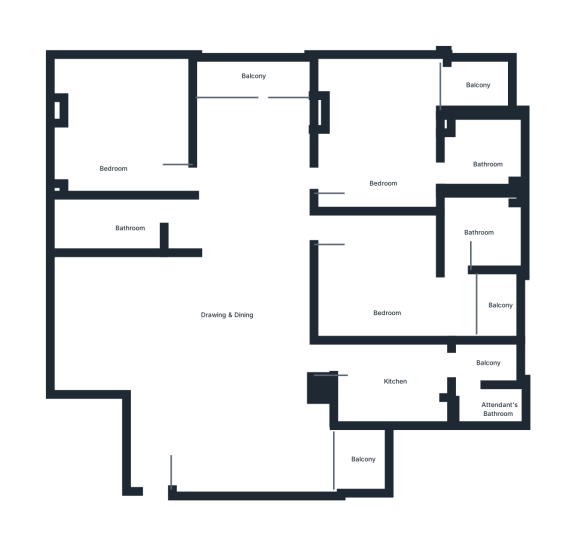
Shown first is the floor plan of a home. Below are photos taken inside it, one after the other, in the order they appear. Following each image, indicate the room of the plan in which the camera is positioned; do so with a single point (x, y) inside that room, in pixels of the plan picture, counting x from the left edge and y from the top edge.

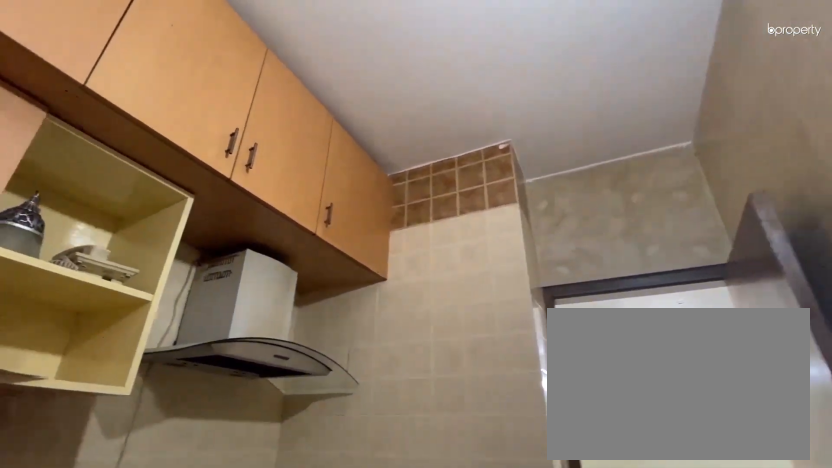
(404, 390)
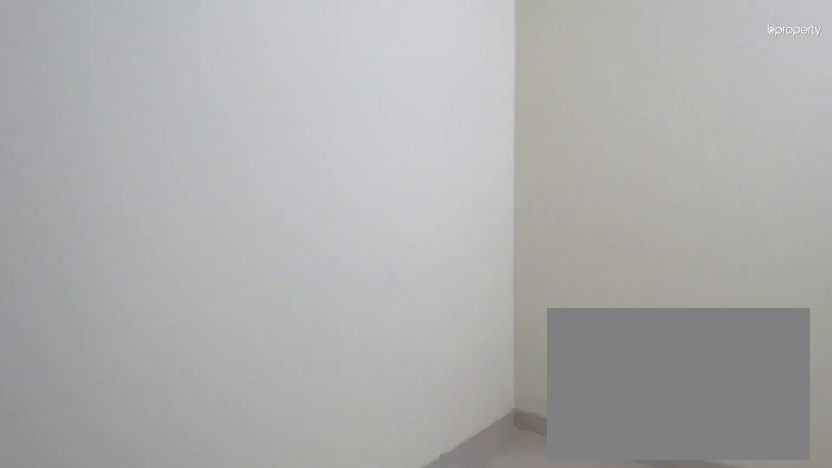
(389, 267)
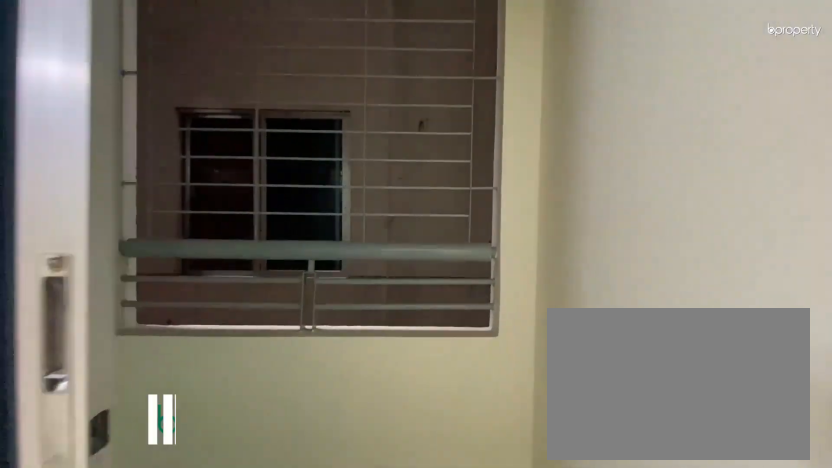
(506, 306)
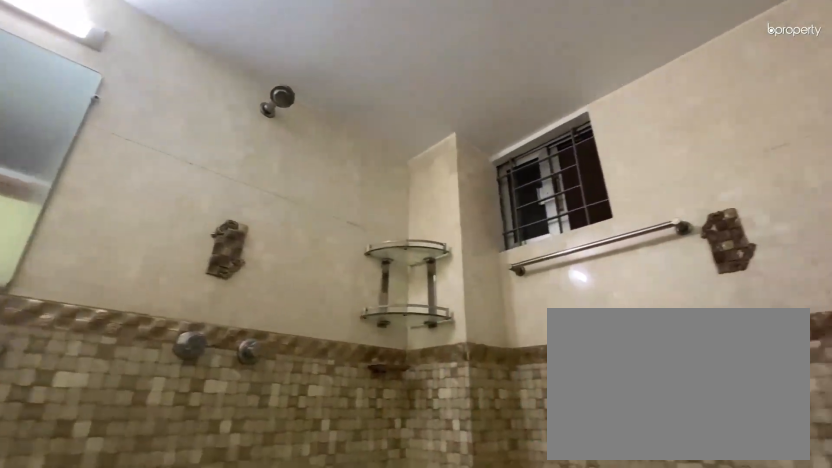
(480, 231)
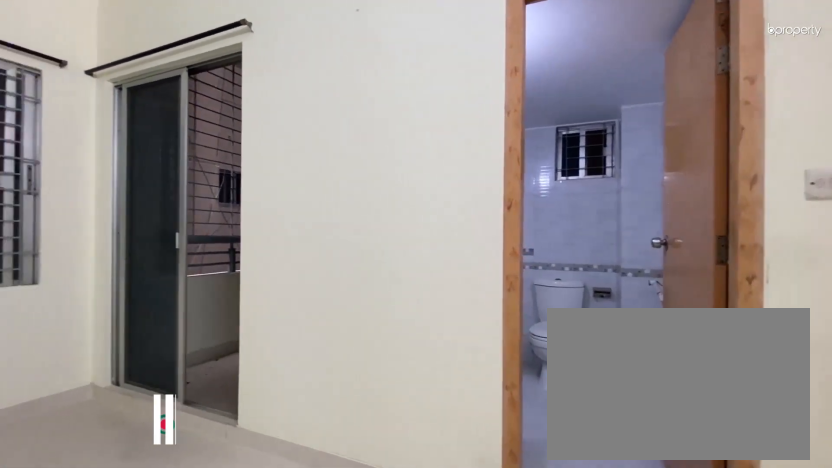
(383, 152)
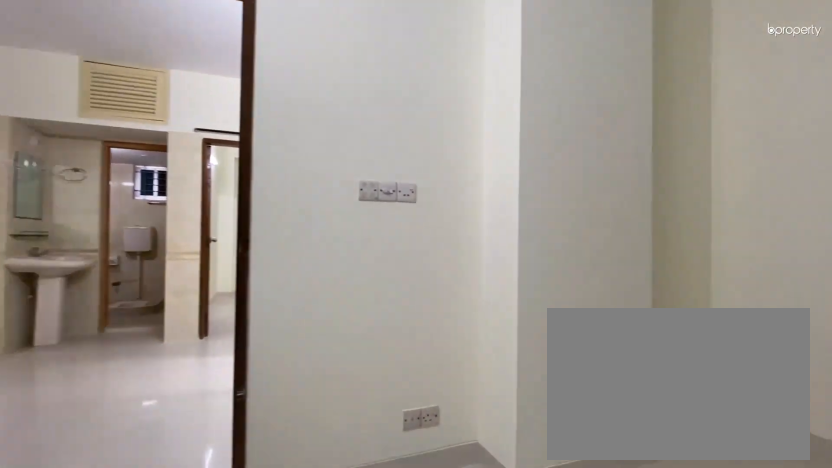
(383, 152)
